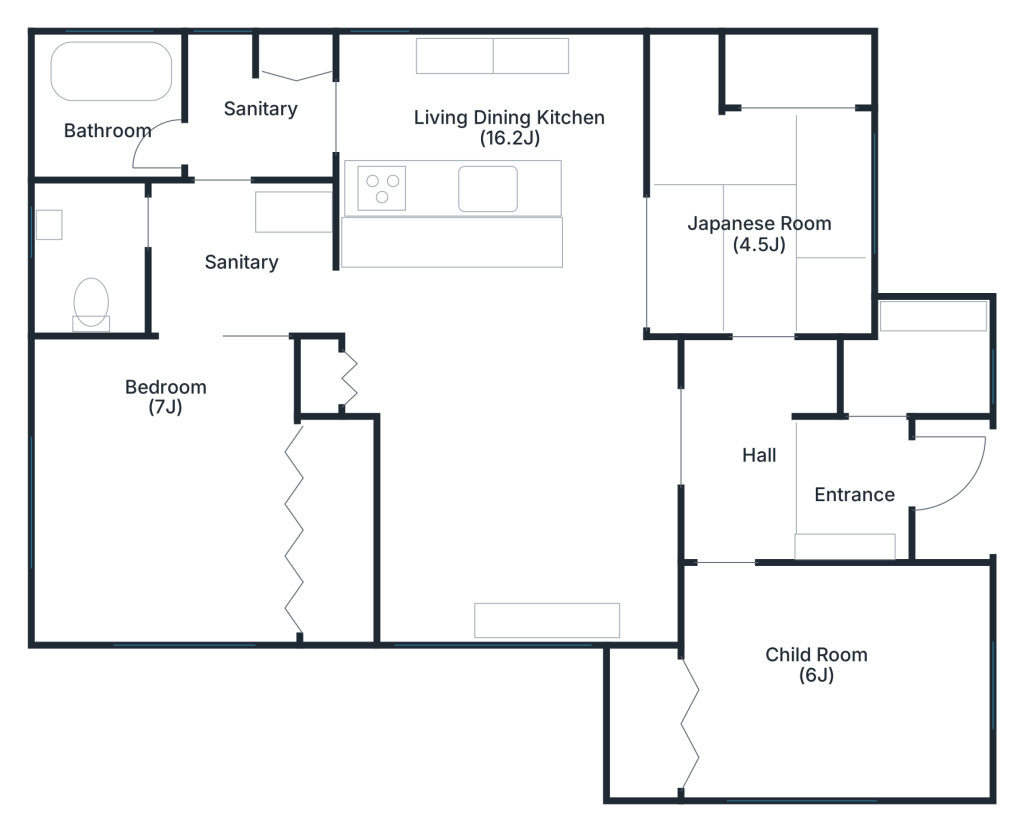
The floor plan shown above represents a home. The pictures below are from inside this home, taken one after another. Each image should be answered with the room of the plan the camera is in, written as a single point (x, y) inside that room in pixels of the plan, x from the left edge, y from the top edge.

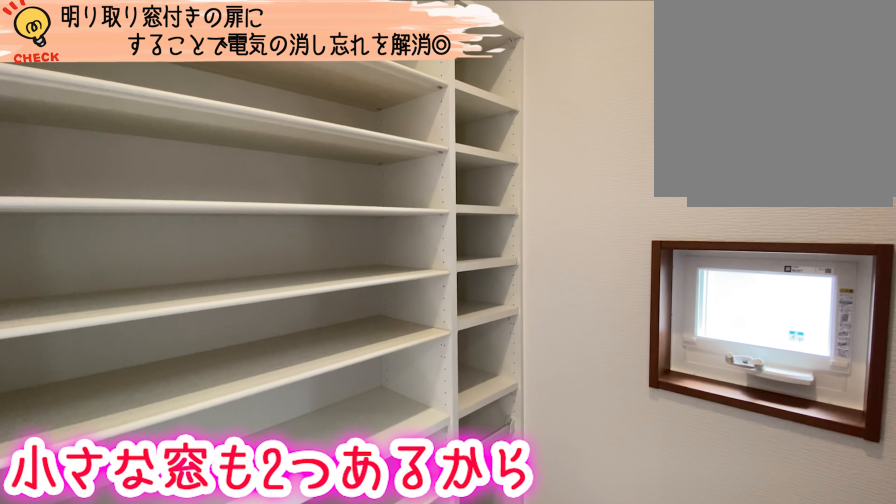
(920, 364)
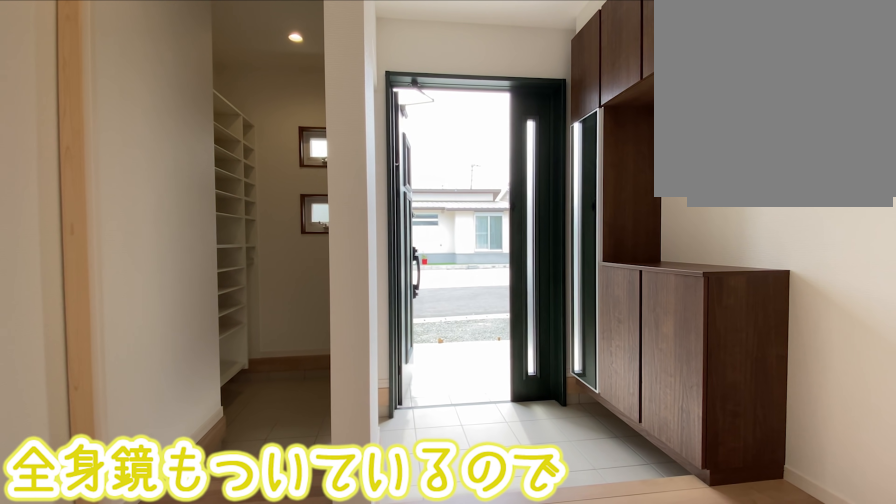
(850, 481)
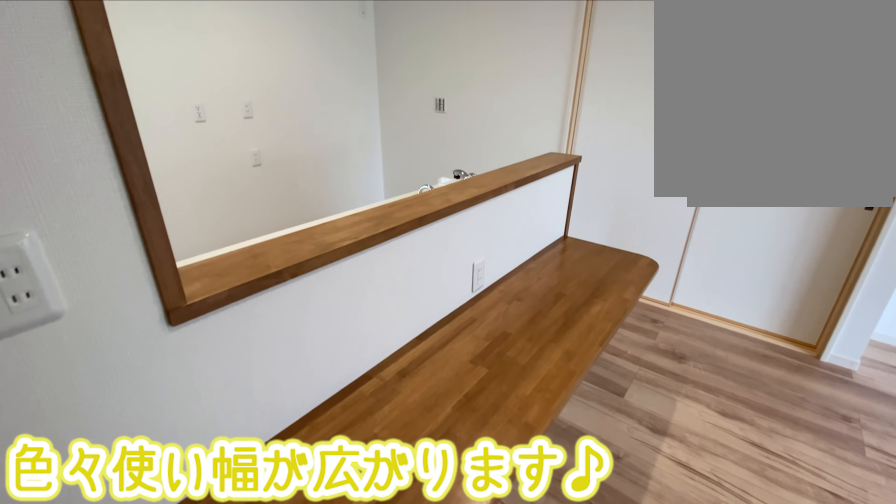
(515, 432)
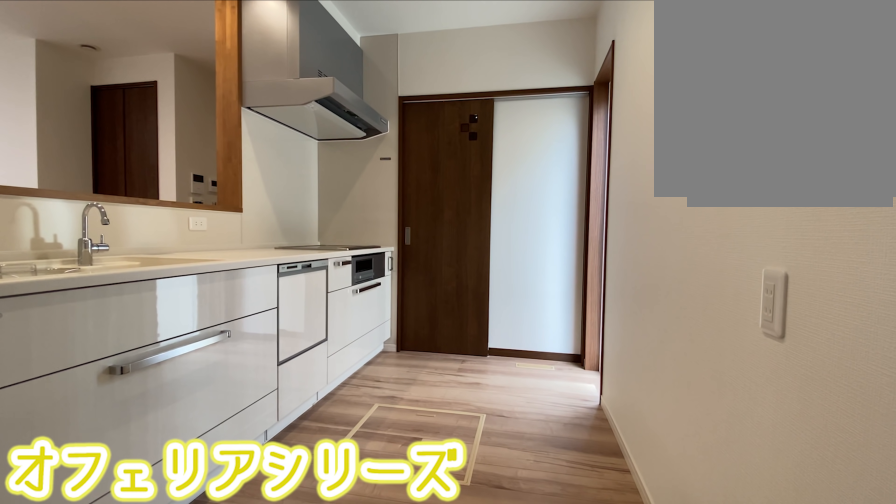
(457, 123)
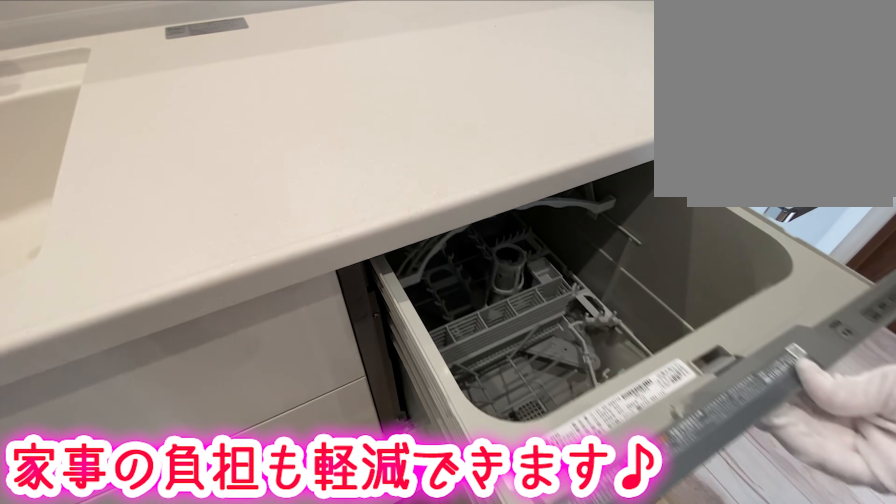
(457, 123)
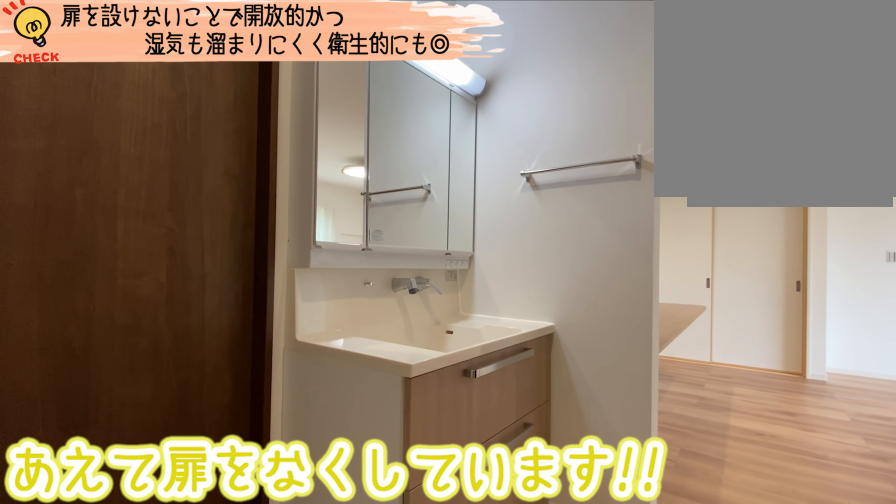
(226, 268)
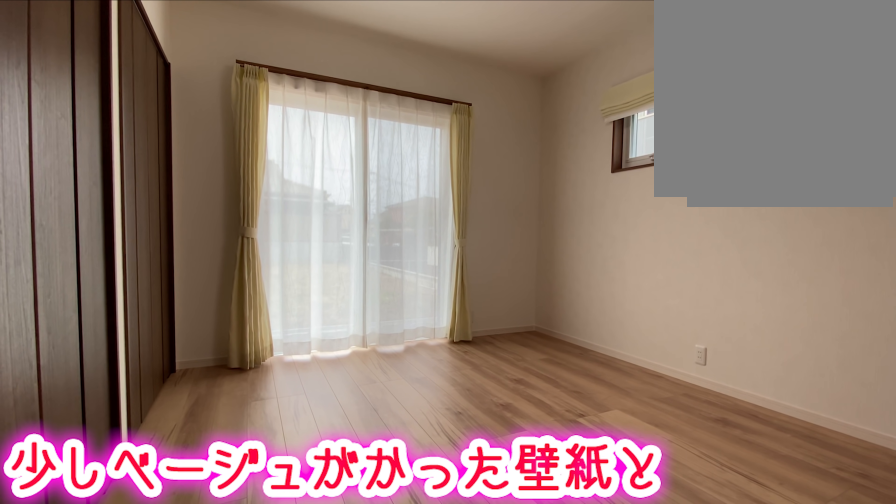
(167, 513)
